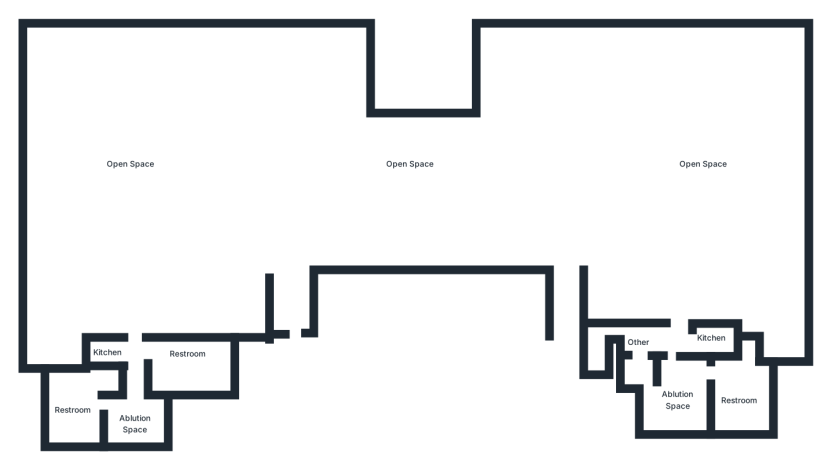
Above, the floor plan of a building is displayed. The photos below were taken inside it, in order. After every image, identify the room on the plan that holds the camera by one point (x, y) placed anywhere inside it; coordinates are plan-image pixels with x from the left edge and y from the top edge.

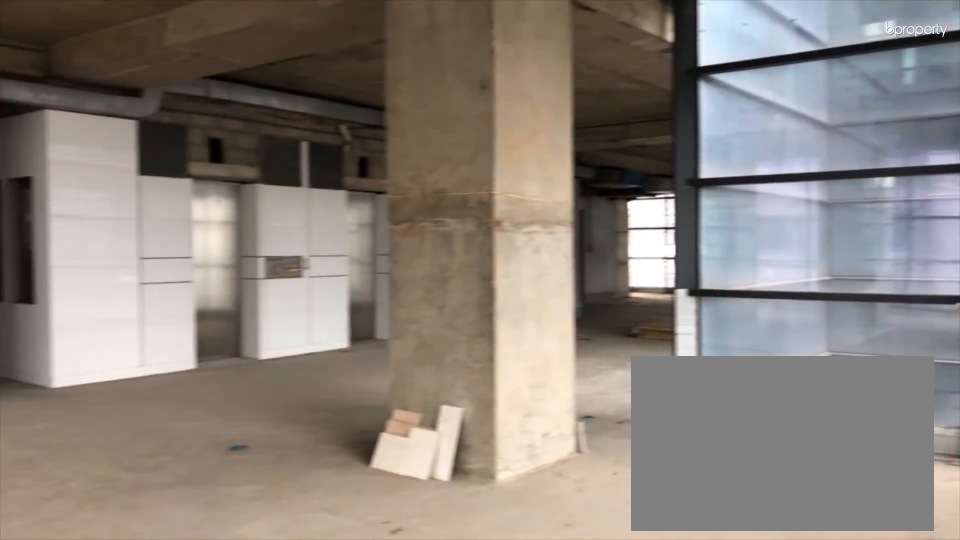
(565, 192)
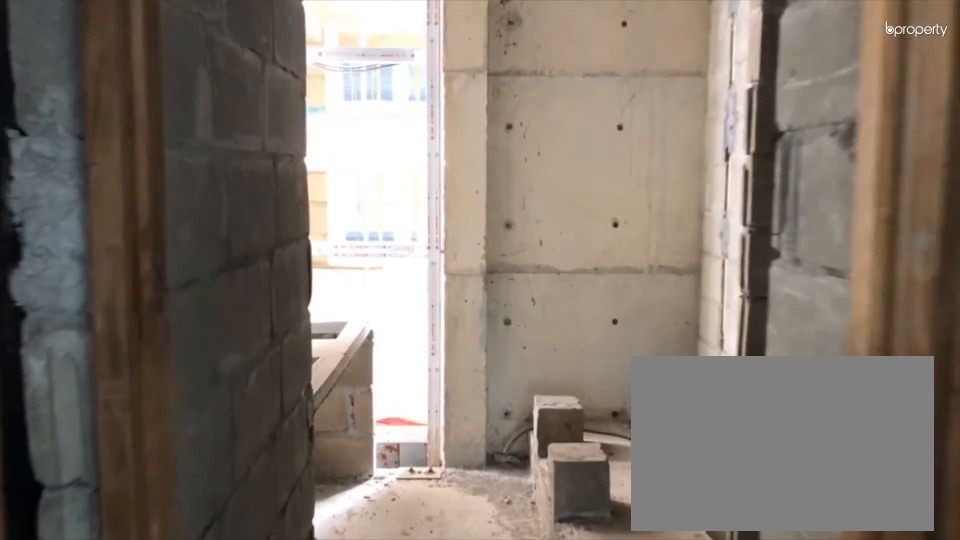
(135, 397)
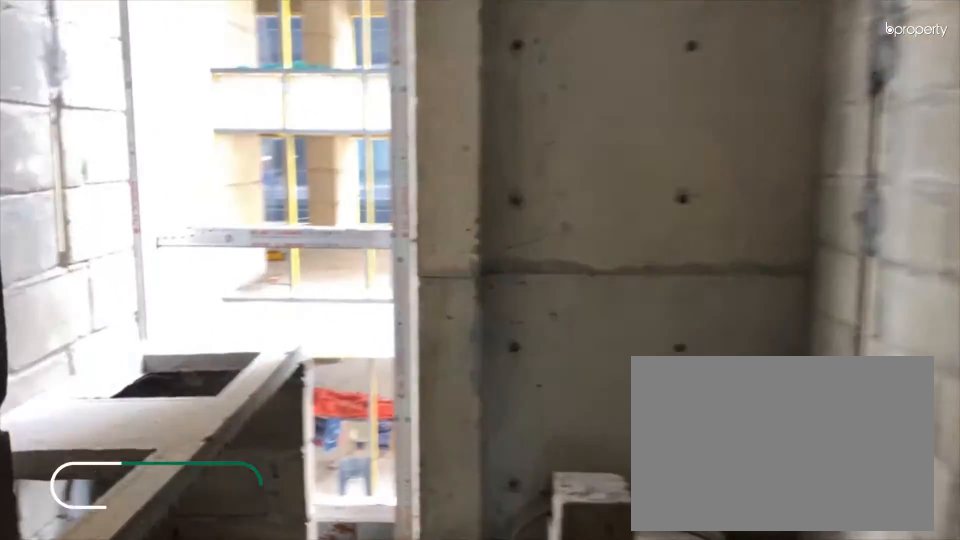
(135, 397)
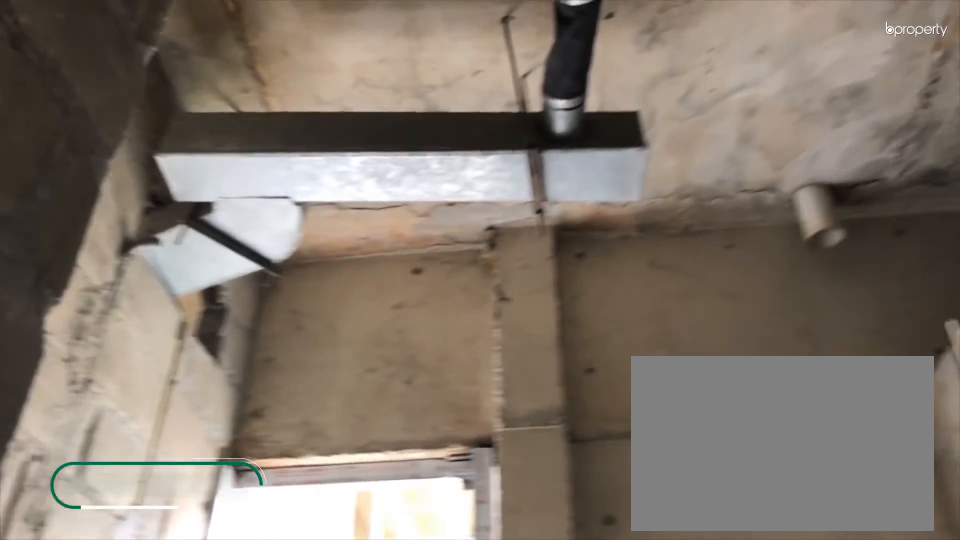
(111, 411)
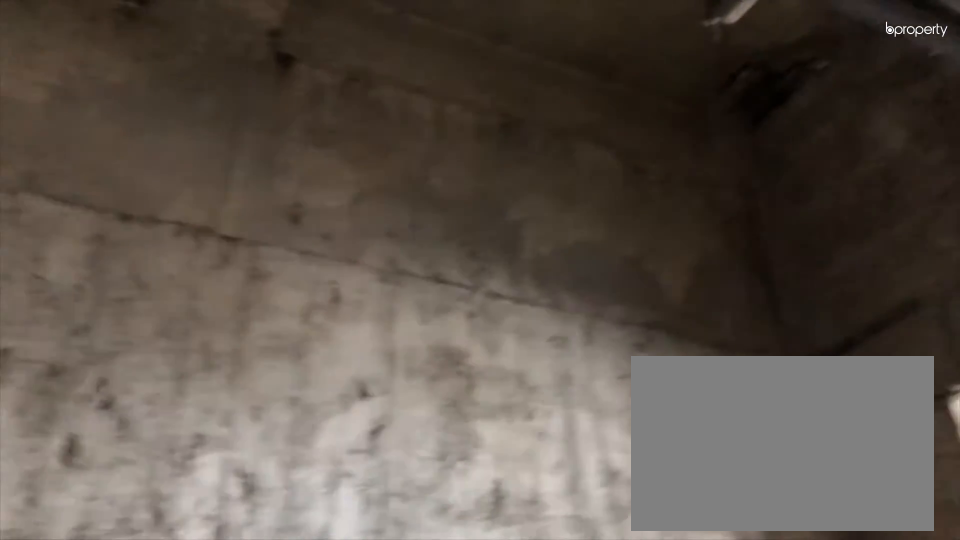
(215, 360)
